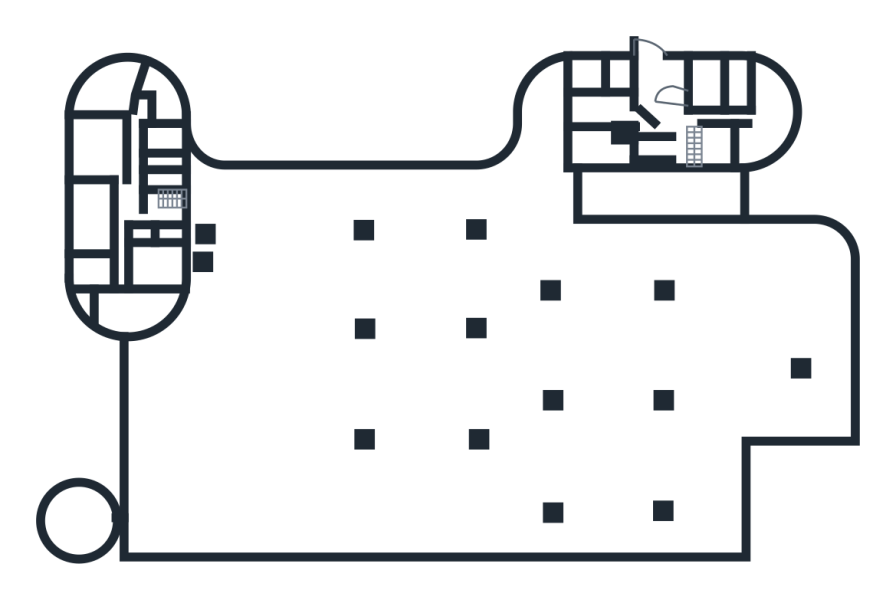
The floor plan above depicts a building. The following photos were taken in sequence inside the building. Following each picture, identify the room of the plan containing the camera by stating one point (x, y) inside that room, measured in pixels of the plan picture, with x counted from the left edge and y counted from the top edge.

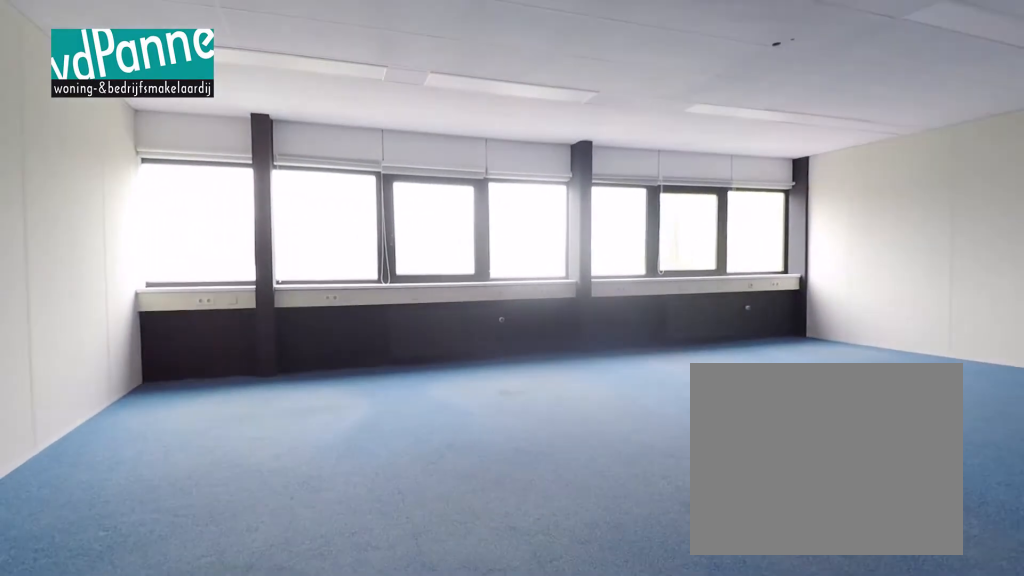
(99, 146)
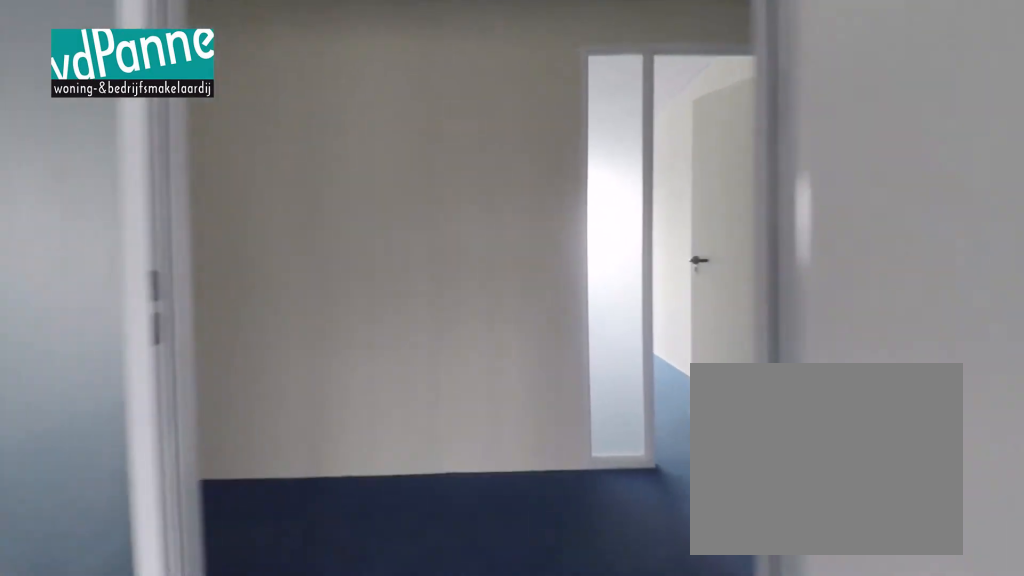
(98, 146)
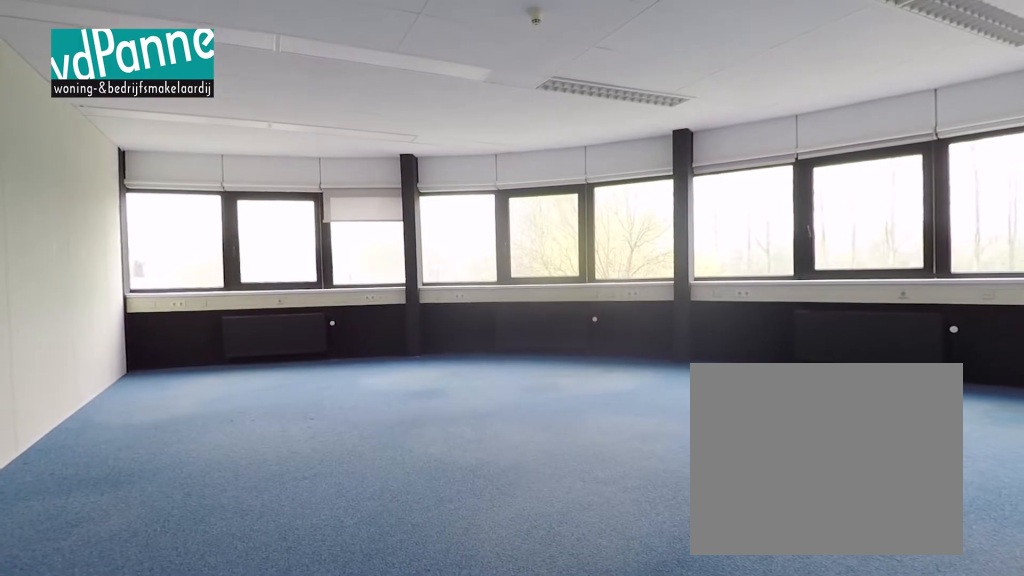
(109, 88)
